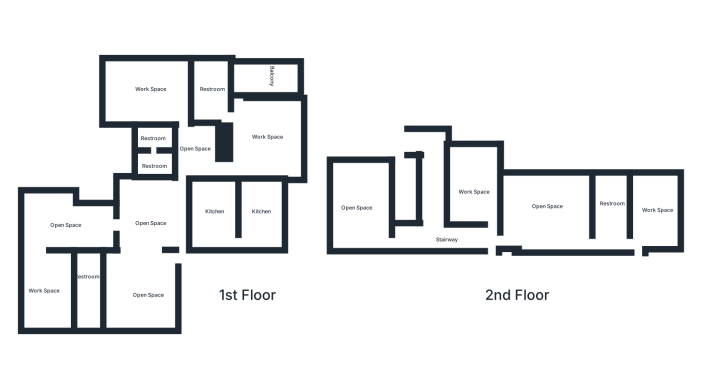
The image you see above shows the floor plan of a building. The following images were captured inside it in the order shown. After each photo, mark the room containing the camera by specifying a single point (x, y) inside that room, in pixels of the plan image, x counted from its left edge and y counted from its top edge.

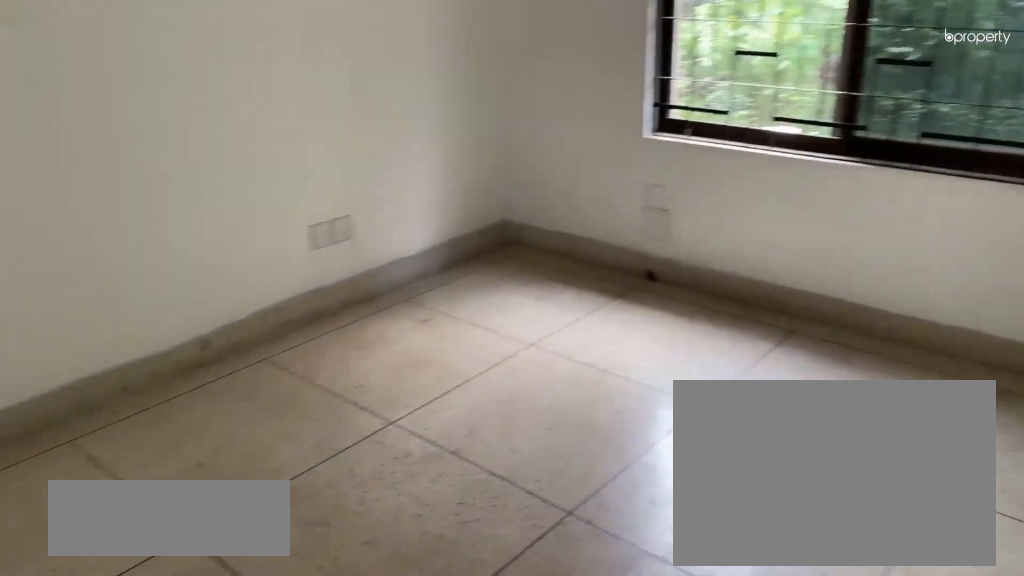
(477, 189)
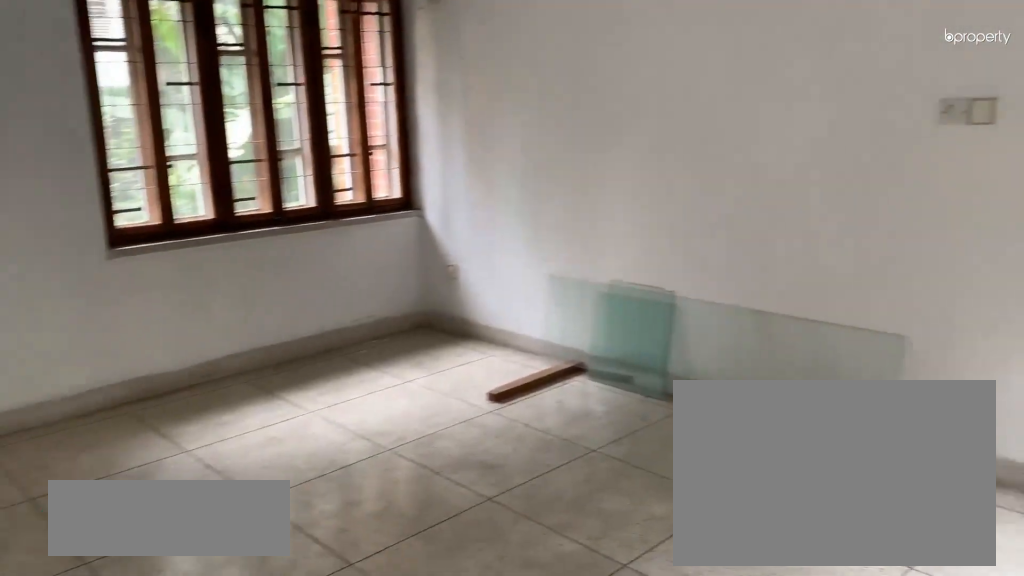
(551, 213)
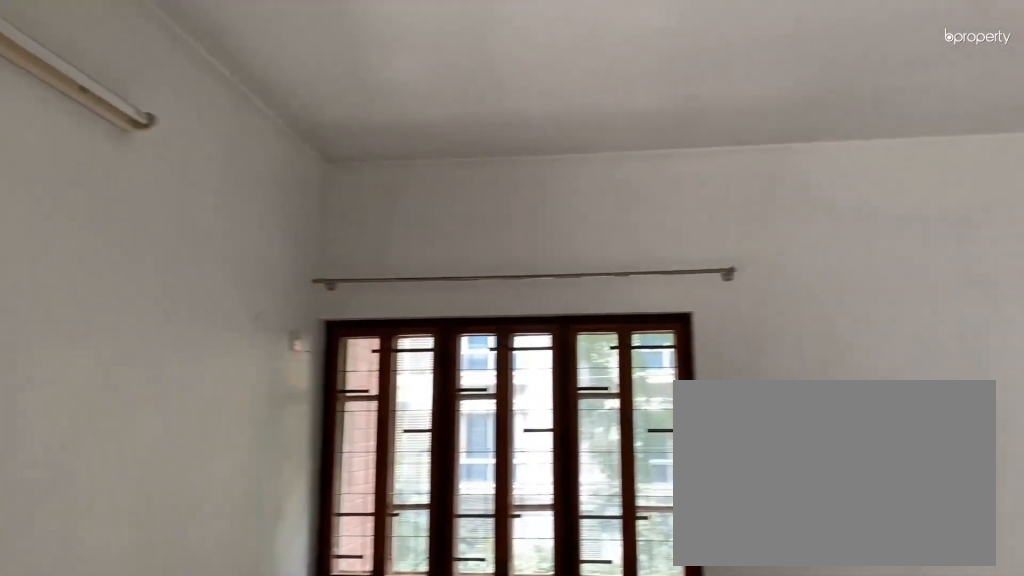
(551, 213)
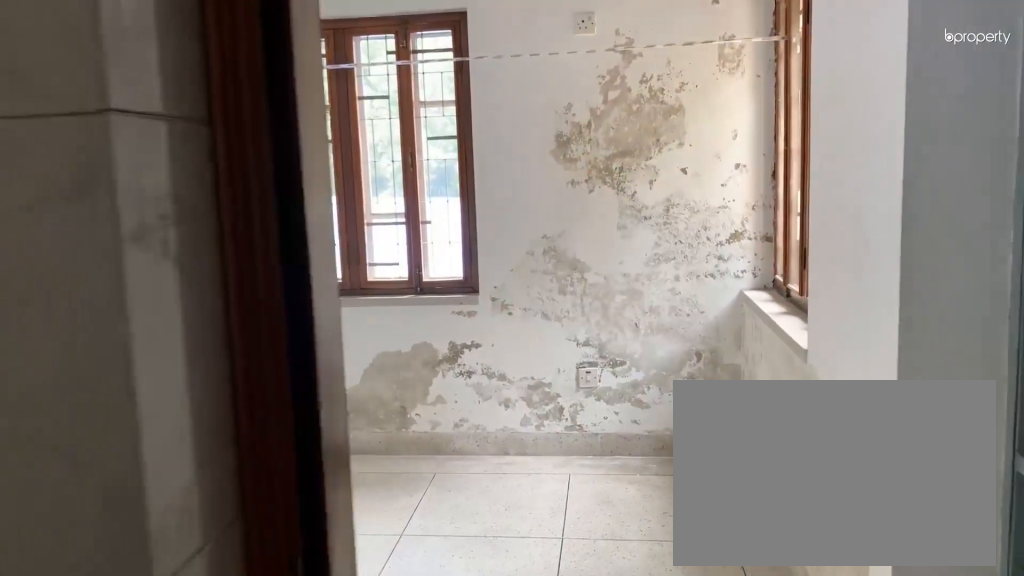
(654, 212)
